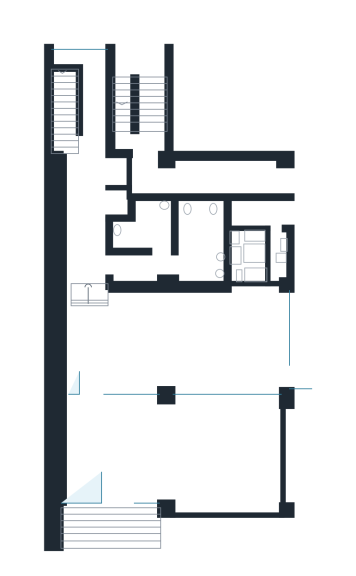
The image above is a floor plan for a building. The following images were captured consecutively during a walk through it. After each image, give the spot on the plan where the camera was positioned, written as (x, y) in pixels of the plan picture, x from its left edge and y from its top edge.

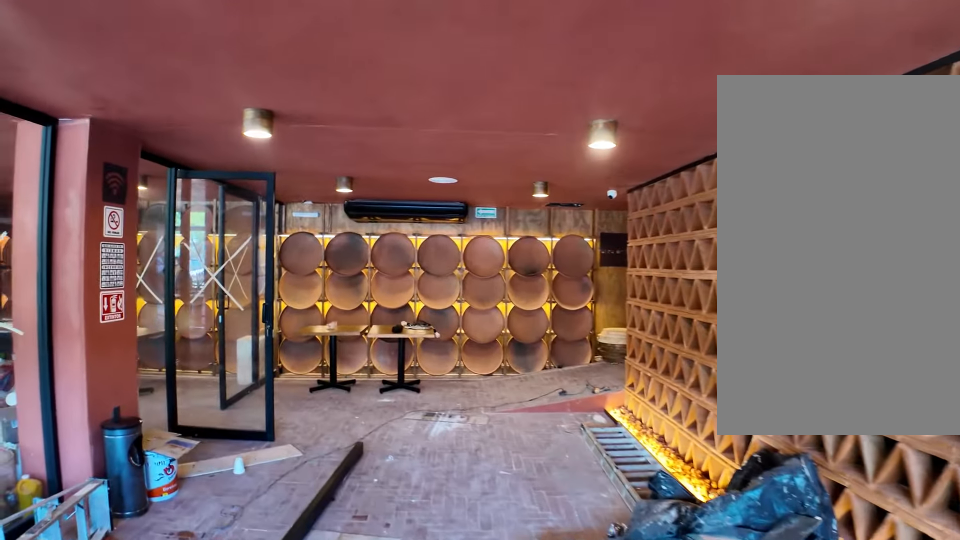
(250, 340)
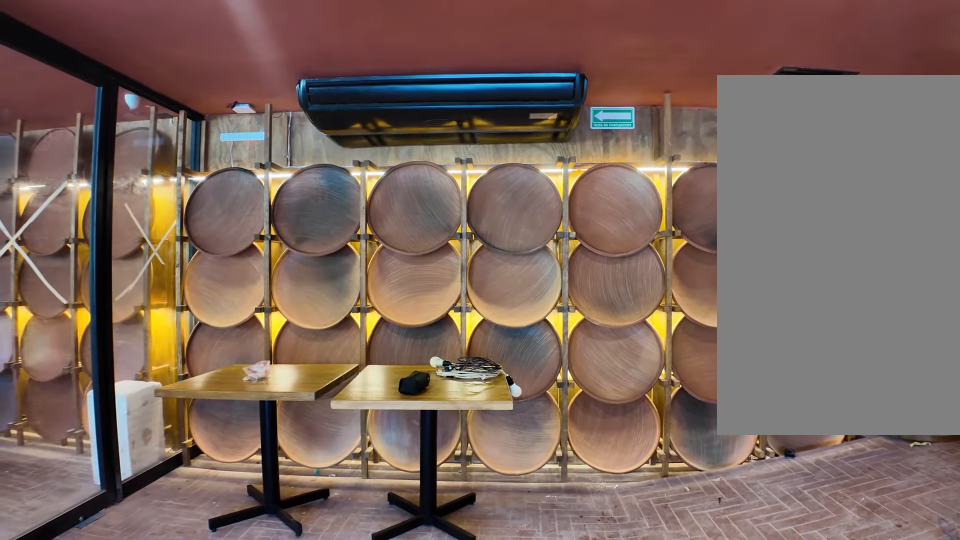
(102, 340)
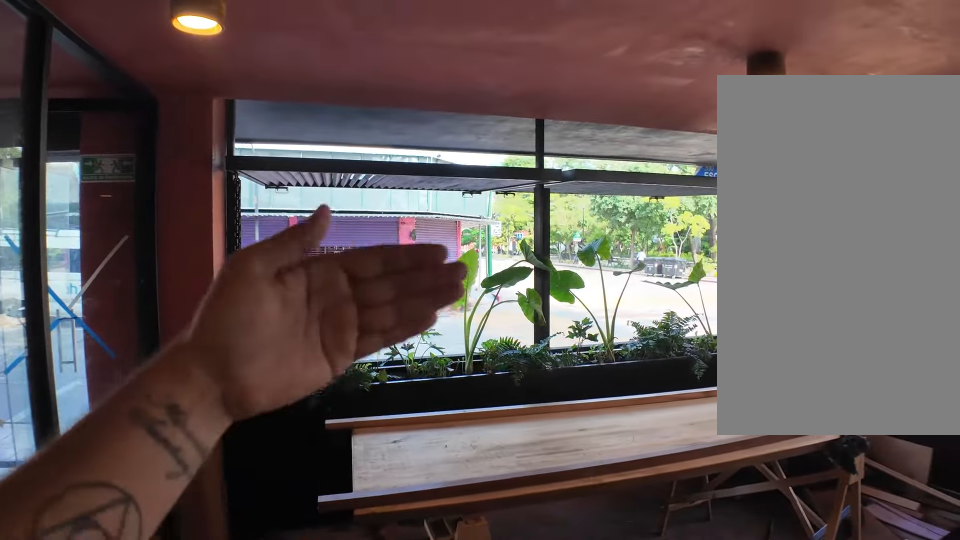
(97, 439)
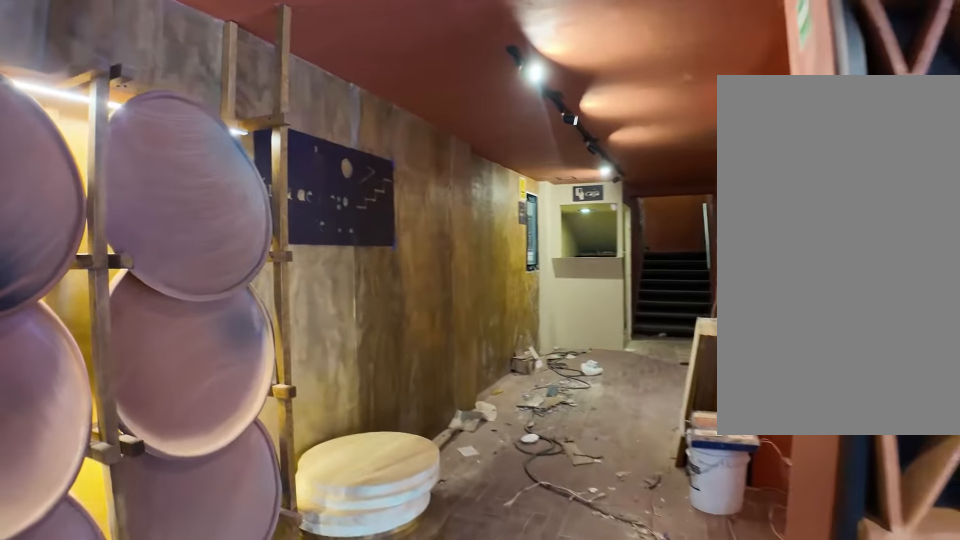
(80, 308)
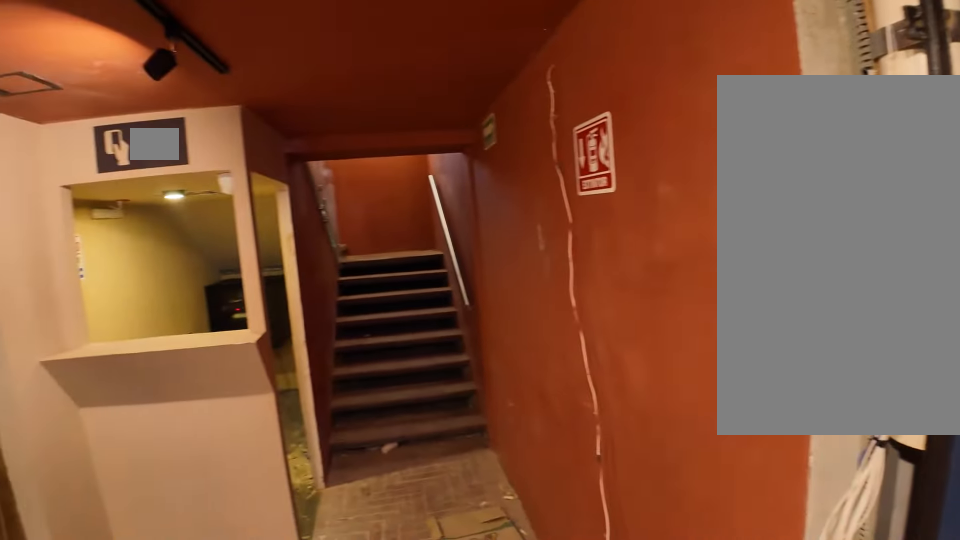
(88, 202)
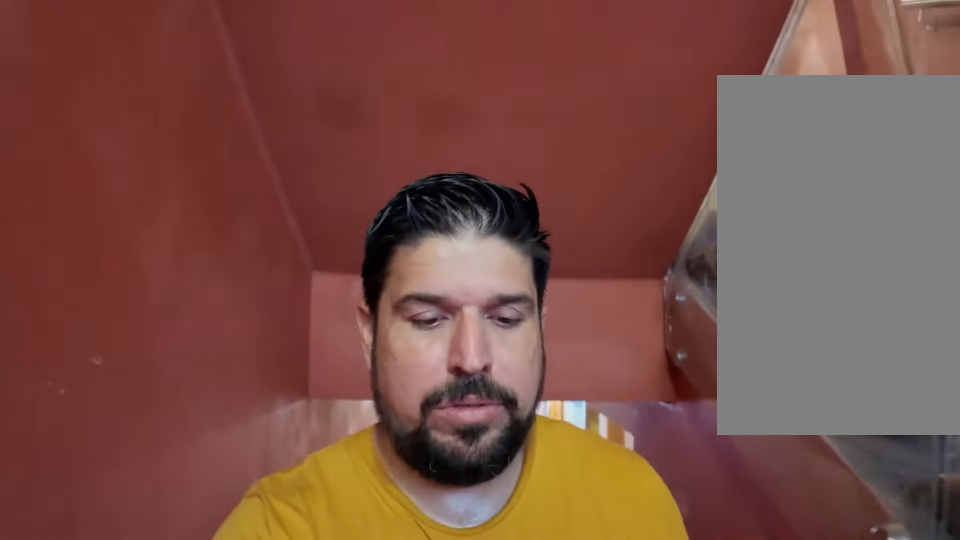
(94, 153)
